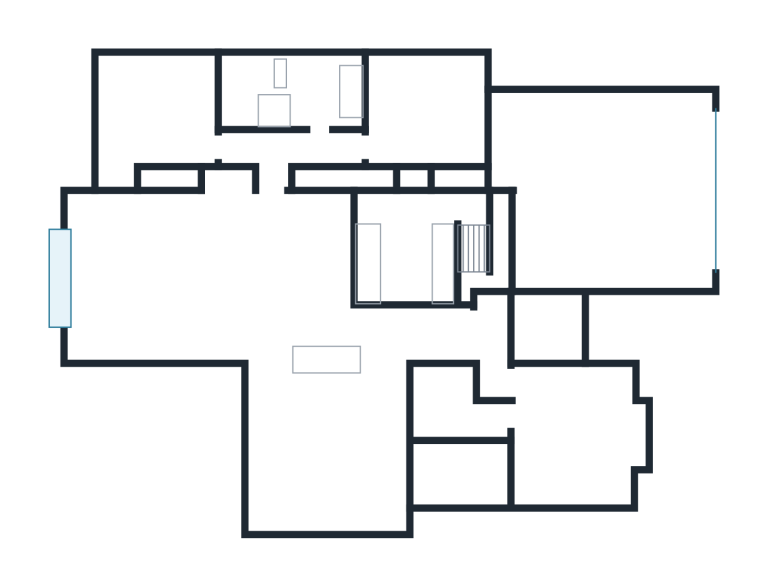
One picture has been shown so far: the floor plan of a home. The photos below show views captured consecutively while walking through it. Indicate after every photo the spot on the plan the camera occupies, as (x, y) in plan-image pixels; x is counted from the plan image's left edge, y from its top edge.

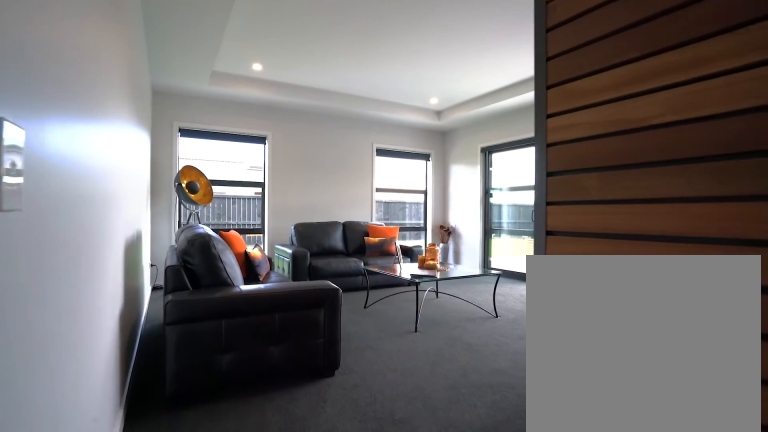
(382, 356)
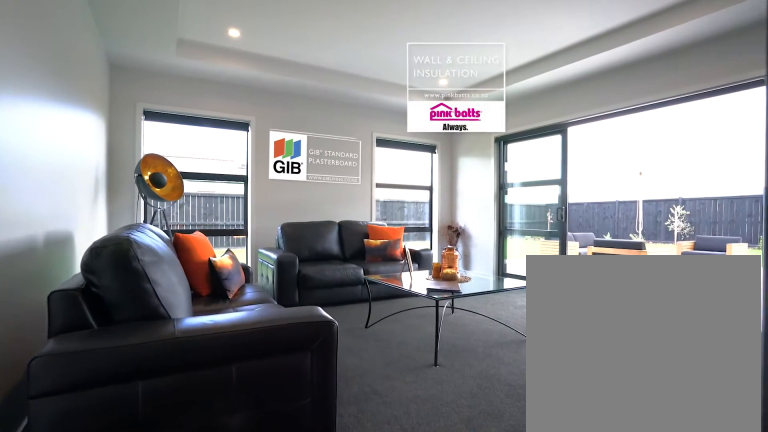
(376, 394)
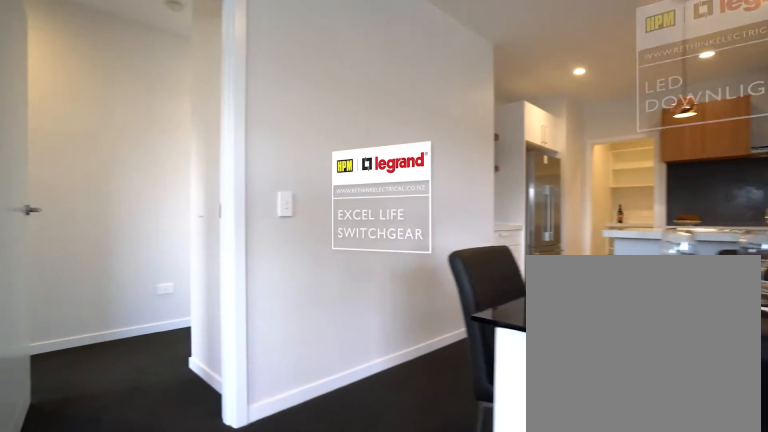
(262, 230)
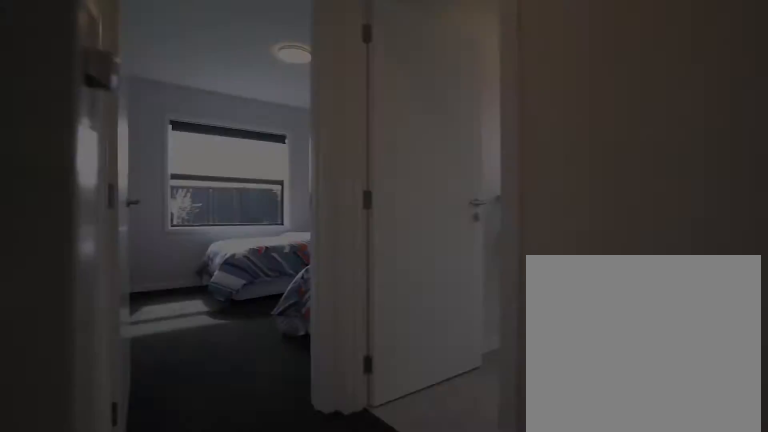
(265, 154)
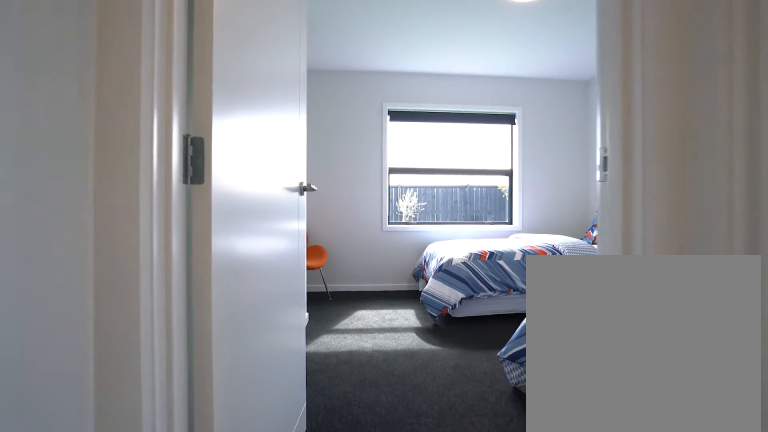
(224, 154)
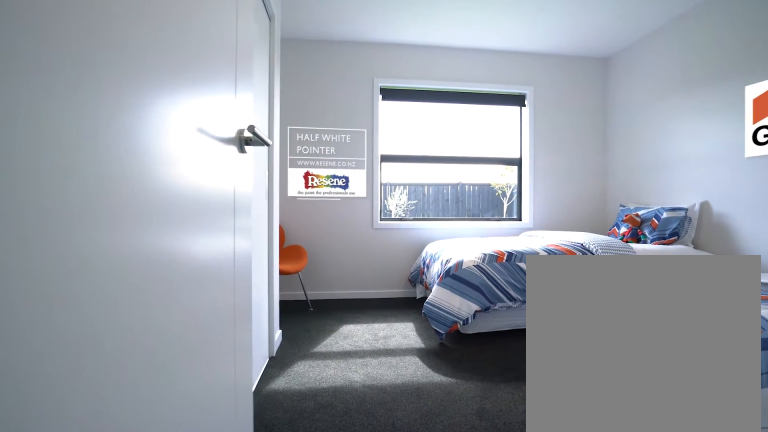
(205, 154)
